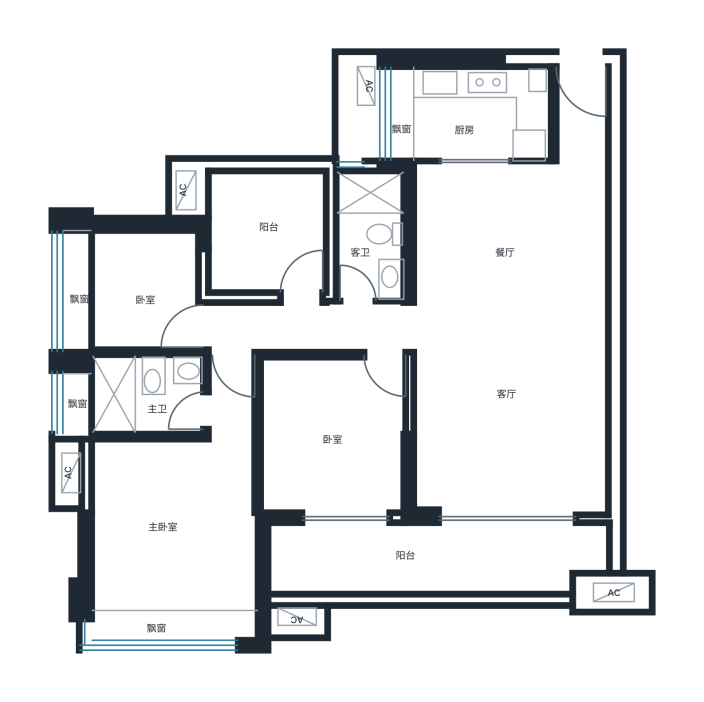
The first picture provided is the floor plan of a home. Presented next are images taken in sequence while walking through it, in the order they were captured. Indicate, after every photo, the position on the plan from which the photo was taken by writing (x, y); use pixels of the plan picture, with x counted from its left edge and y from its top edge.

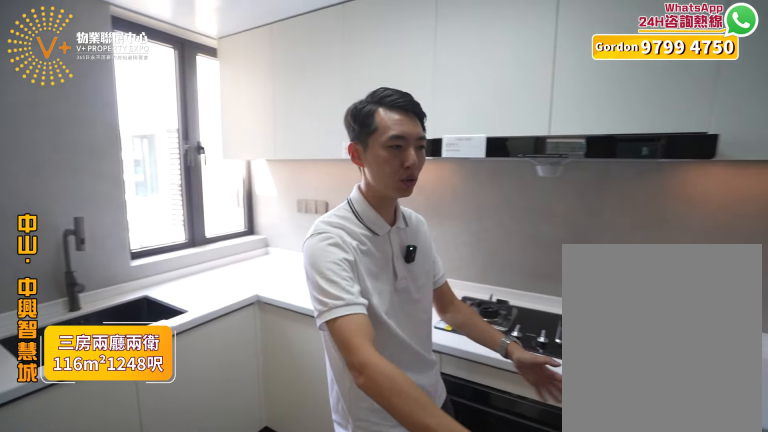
(477, 117)
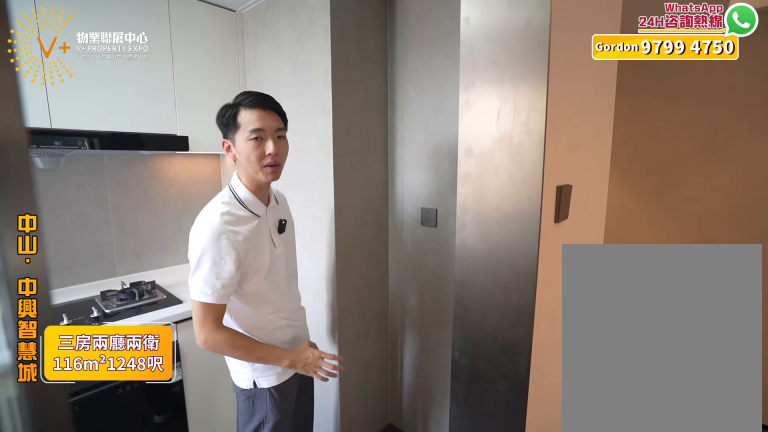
(473, 112)
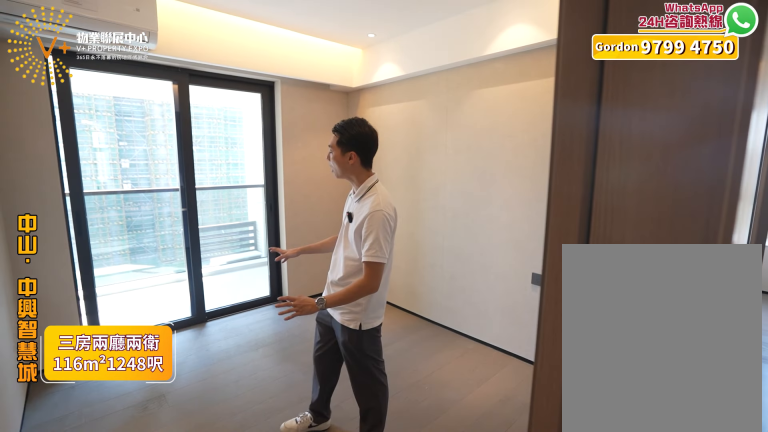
(336, 425)
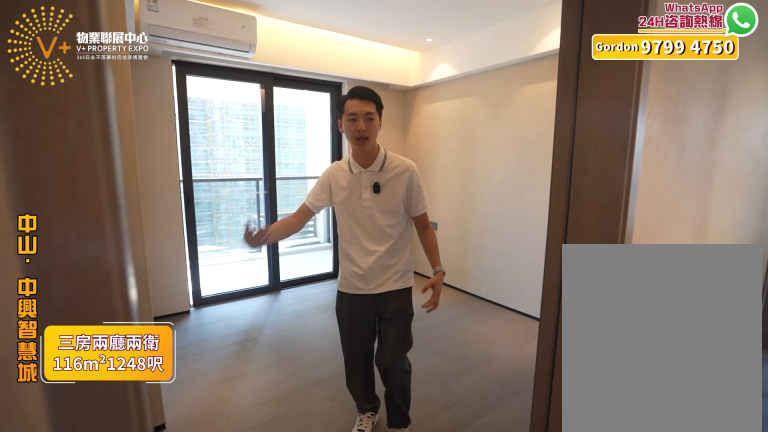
(333, 423)
